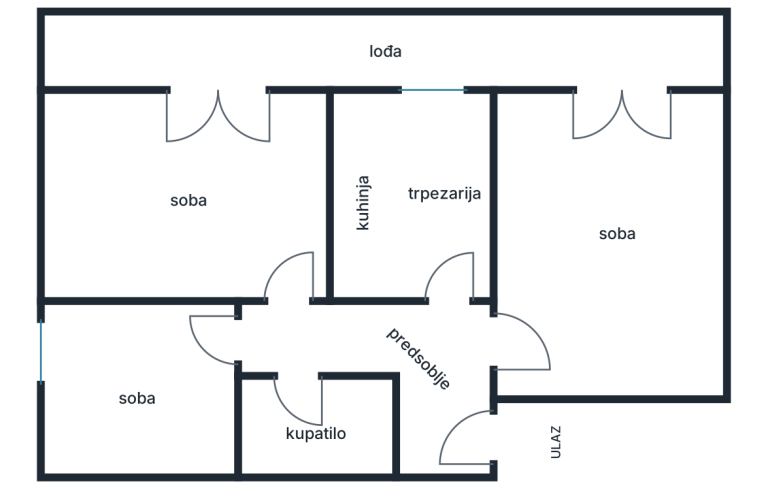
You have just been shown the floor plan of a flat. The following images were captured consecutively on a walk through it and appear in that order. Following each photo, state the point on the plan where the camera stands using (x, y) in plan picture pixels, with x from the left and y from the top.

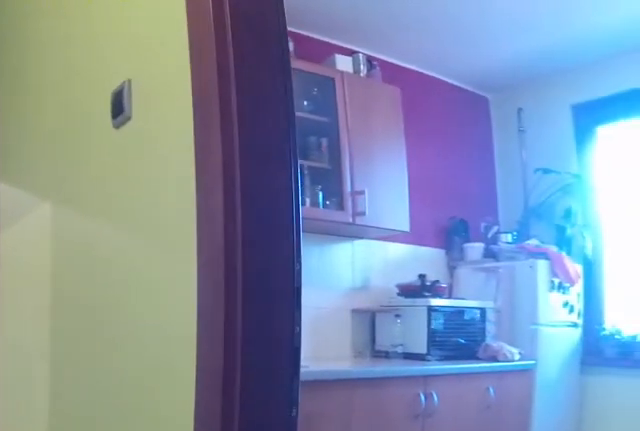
(490, 341)
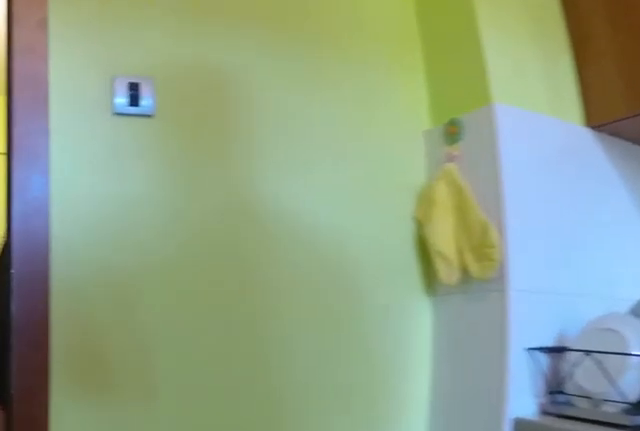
(451, 227)
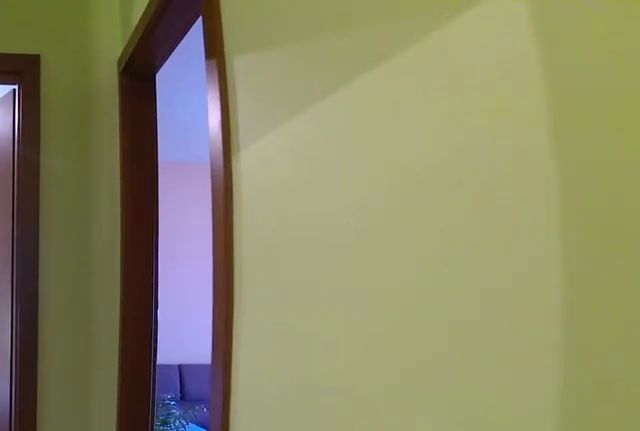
(423, 336)
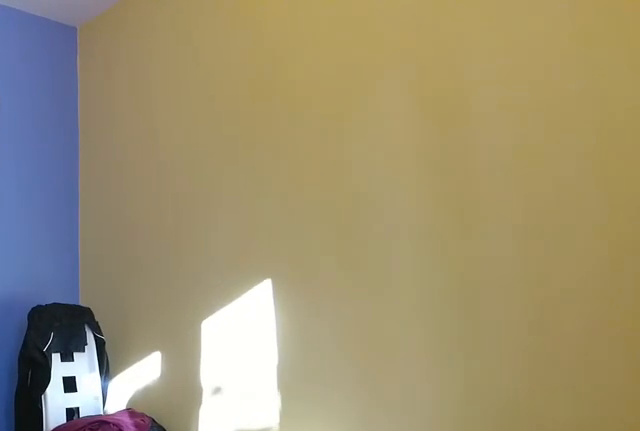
(78, 338)
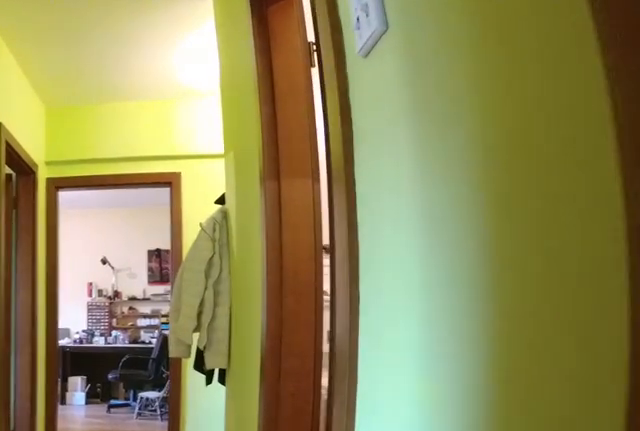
(219, 338)
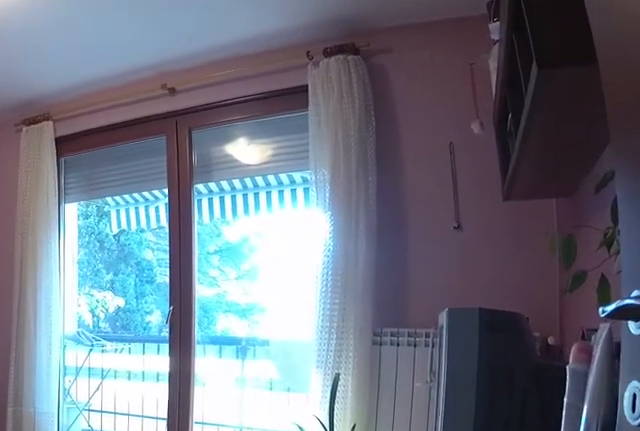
(272, 315)
